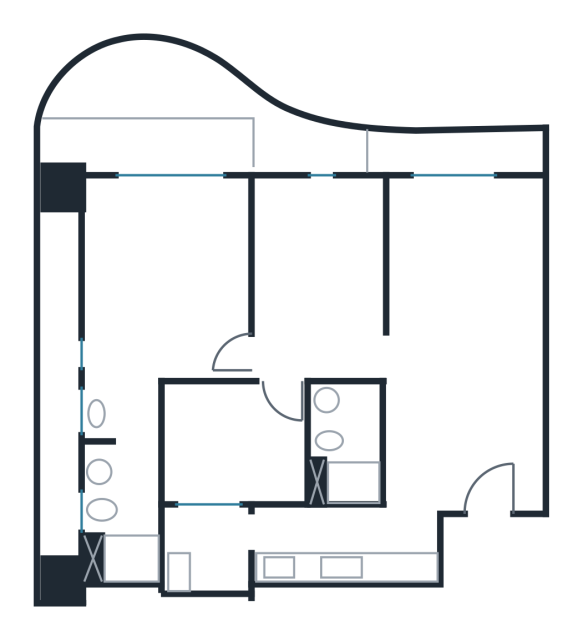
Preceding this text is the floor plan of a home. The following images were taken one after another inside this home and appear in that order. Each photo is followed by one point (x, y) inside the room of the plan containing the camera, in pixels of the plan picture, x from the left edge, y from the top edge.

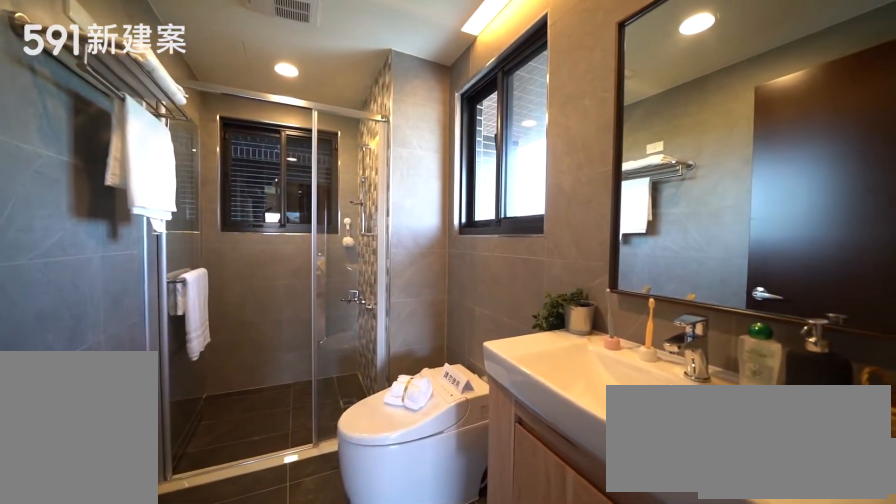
(118, 521)
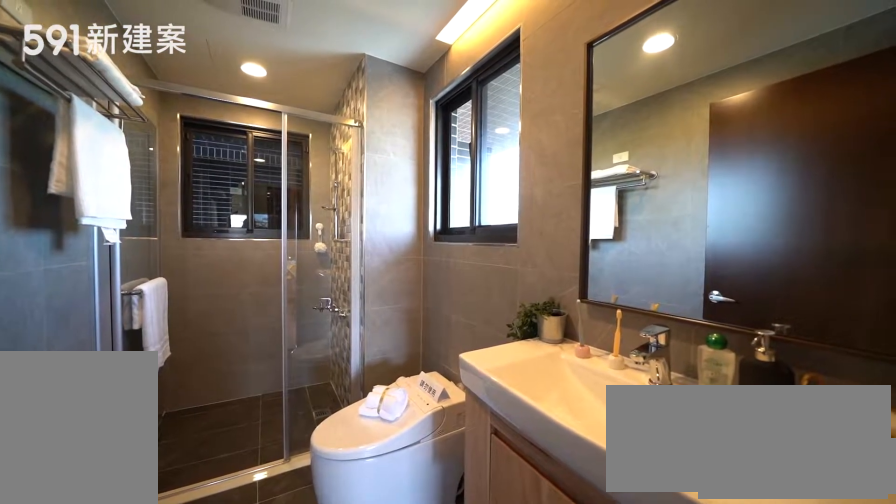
(118, 521)
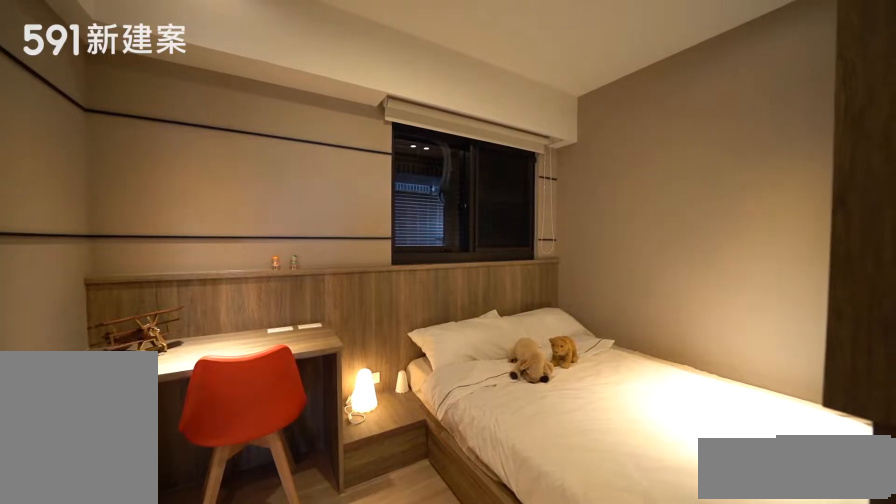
(228, 448)
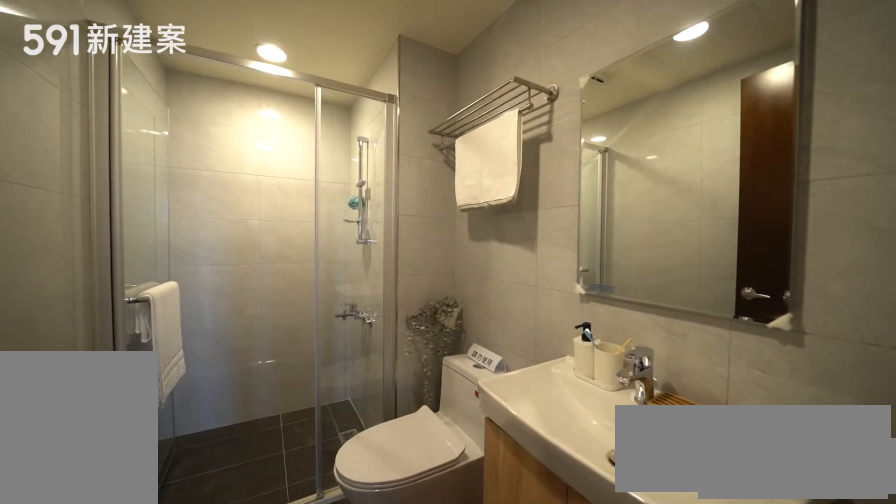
(344, 451)
